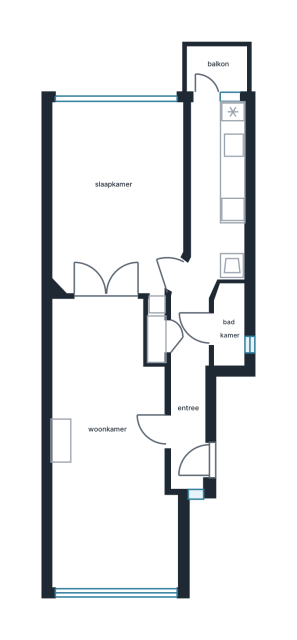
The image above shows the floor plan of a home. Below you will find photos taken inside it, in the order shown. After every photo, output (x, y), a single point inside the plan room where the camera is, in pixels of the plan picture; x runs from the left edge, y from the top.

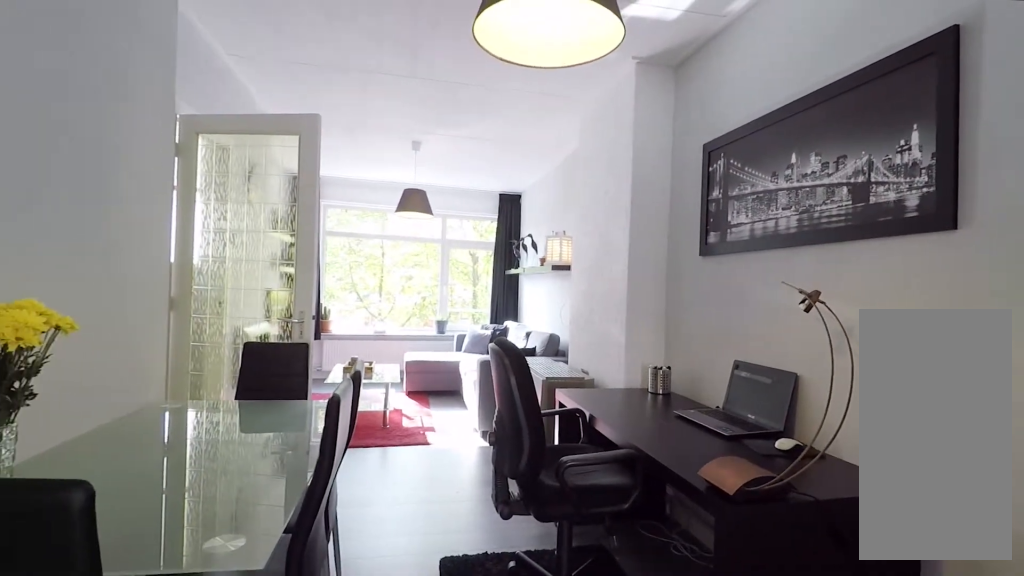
(115, 446)
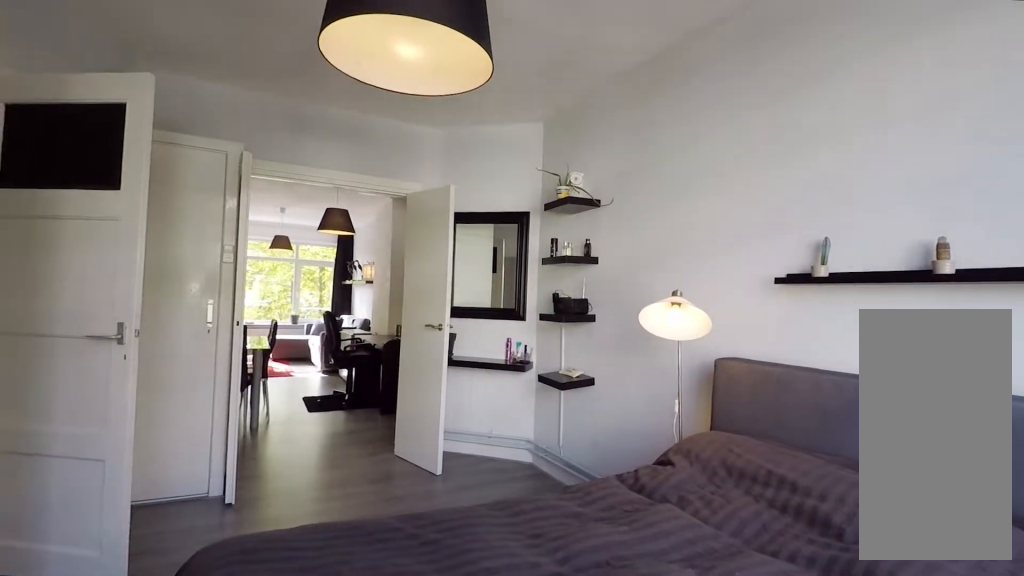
(115, 198)
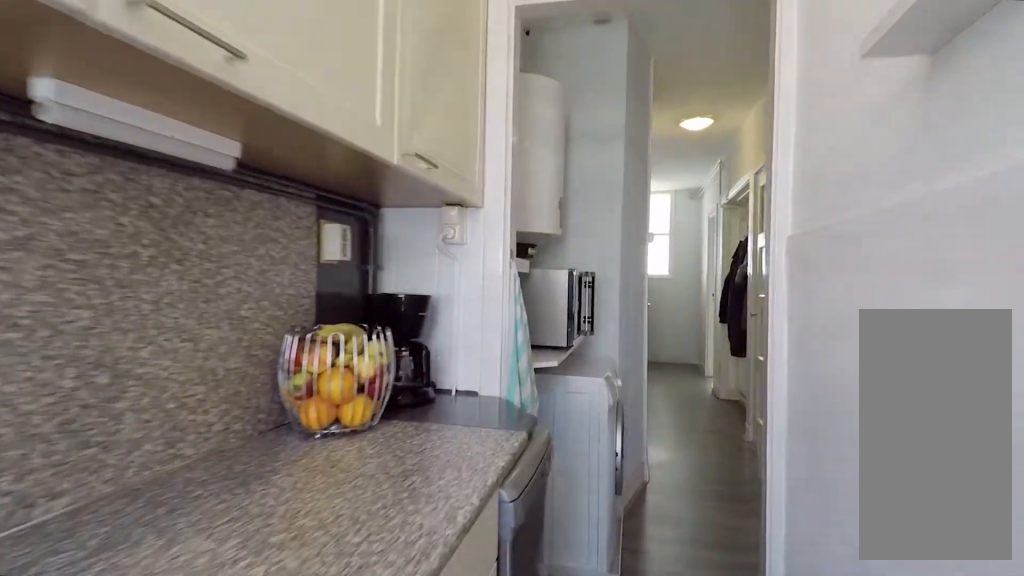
(220, 161)
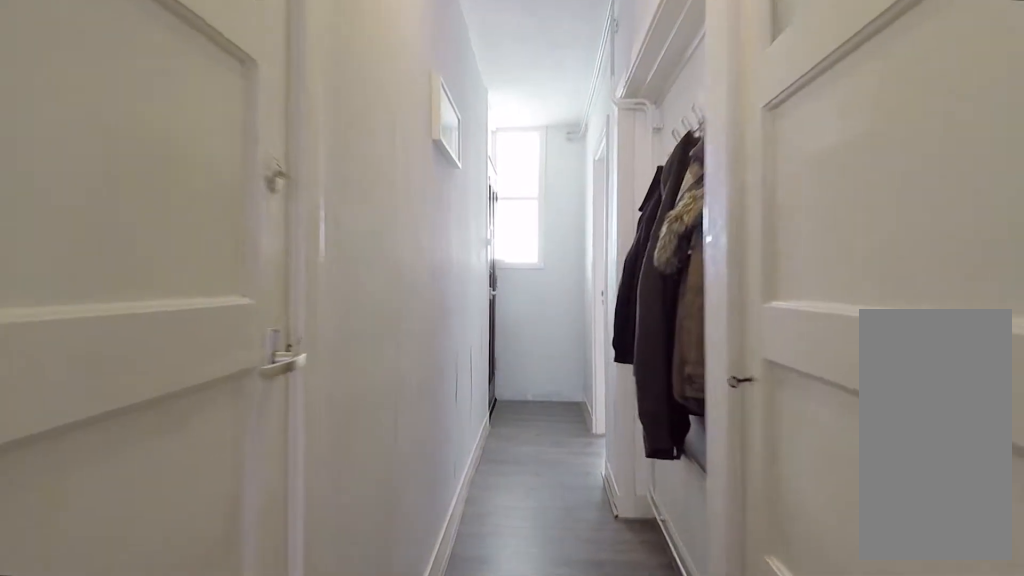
(201, 360)
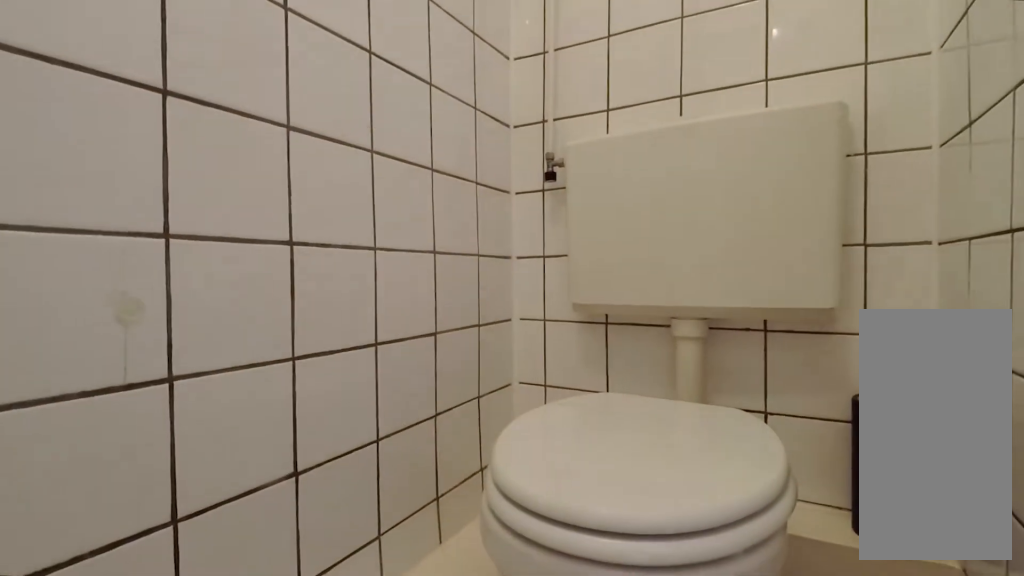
(228, 326)
